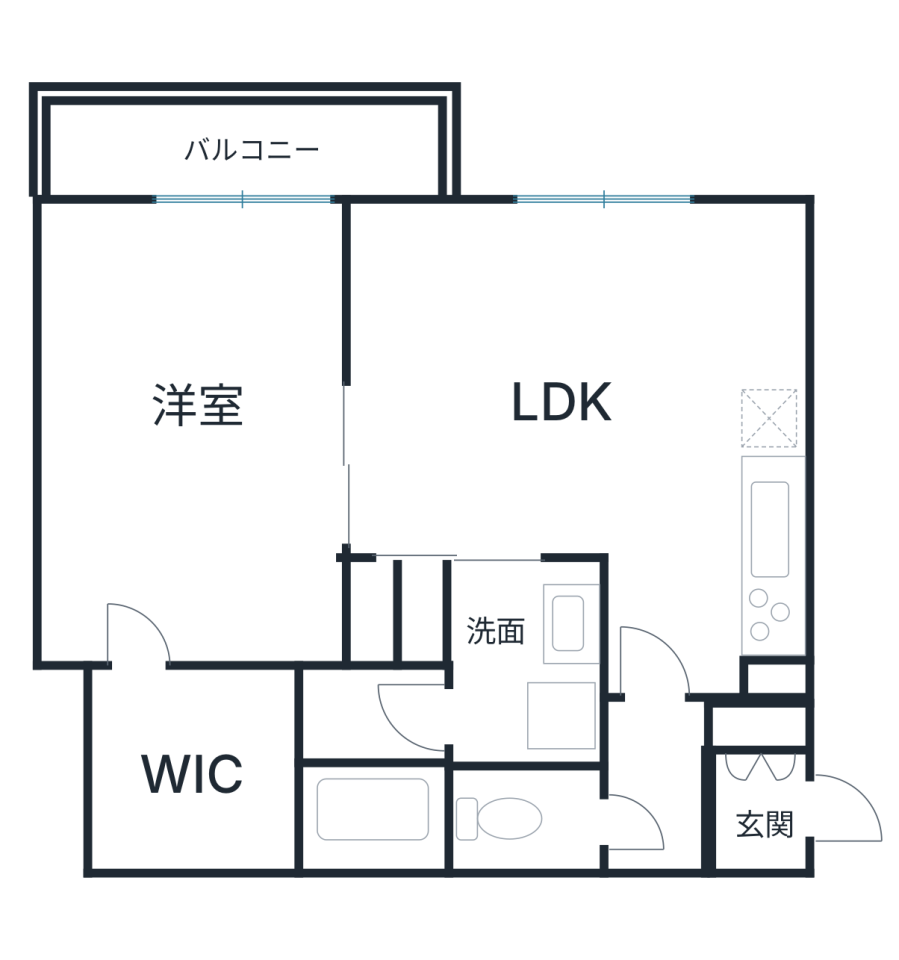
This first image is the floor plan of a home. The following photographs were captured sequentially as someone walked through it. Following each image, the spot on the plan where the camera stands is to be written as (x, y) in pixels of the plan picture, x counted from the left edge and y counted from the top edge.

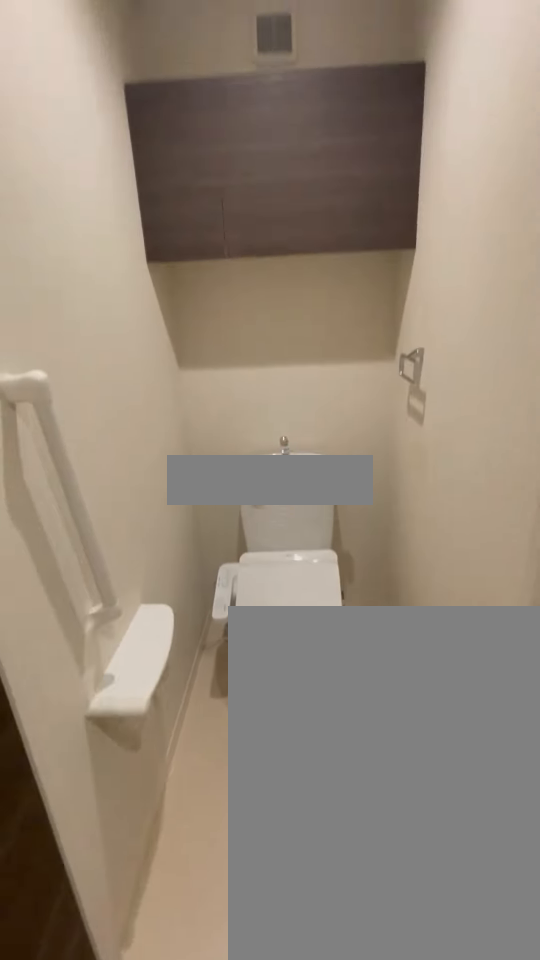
(636, 821)
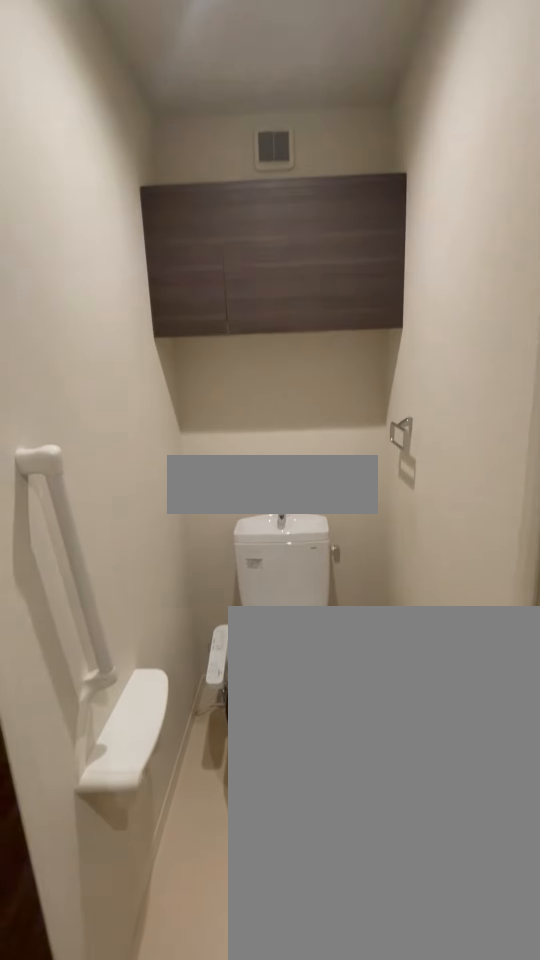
(635, 822)
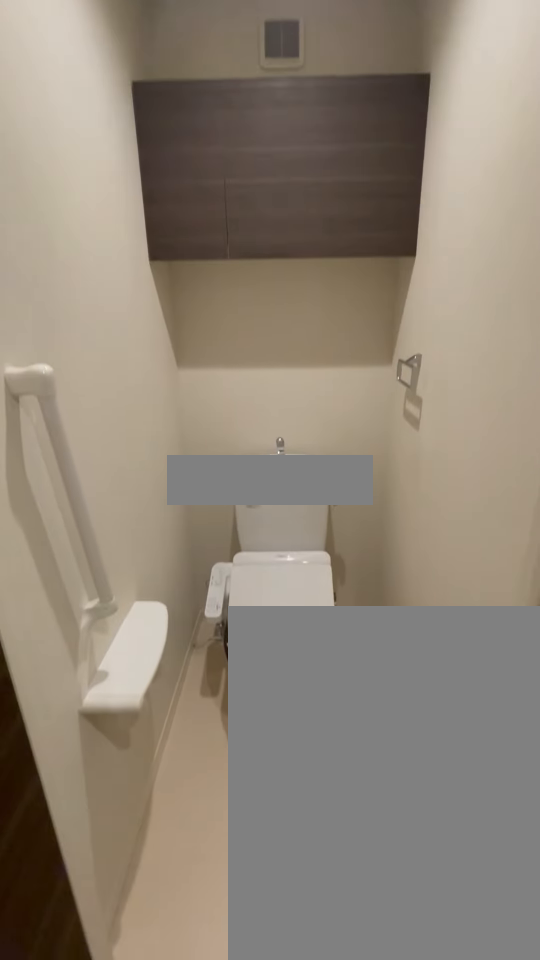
(635, 821)
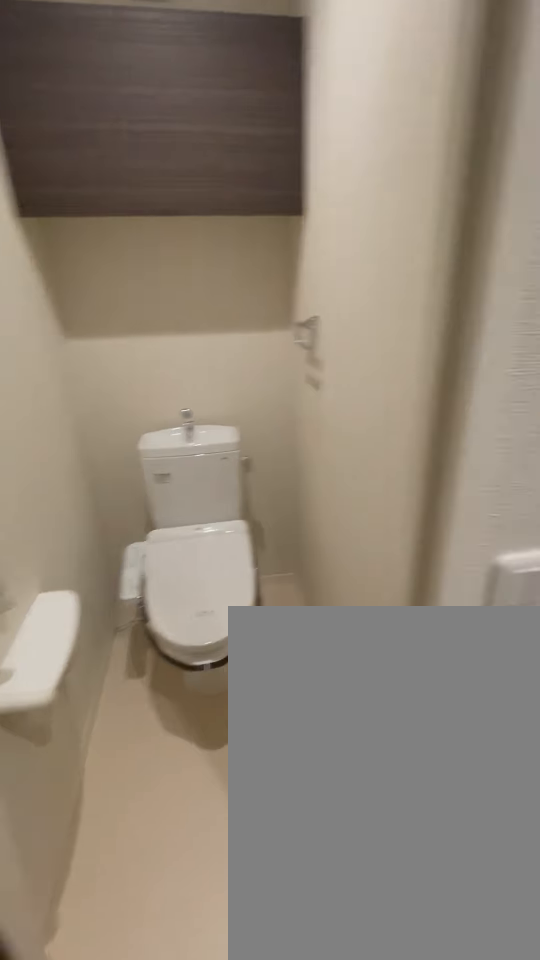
(635, 820)
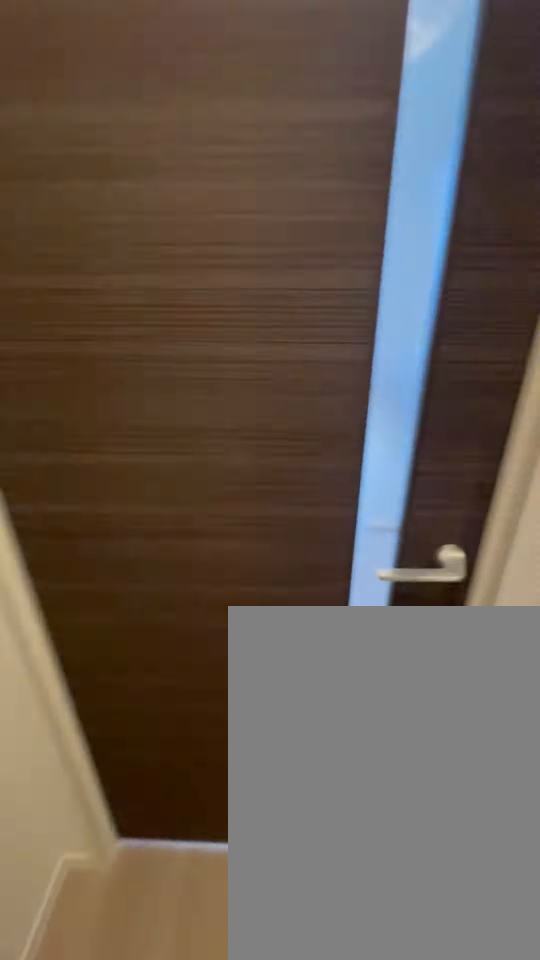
(676, 806)
